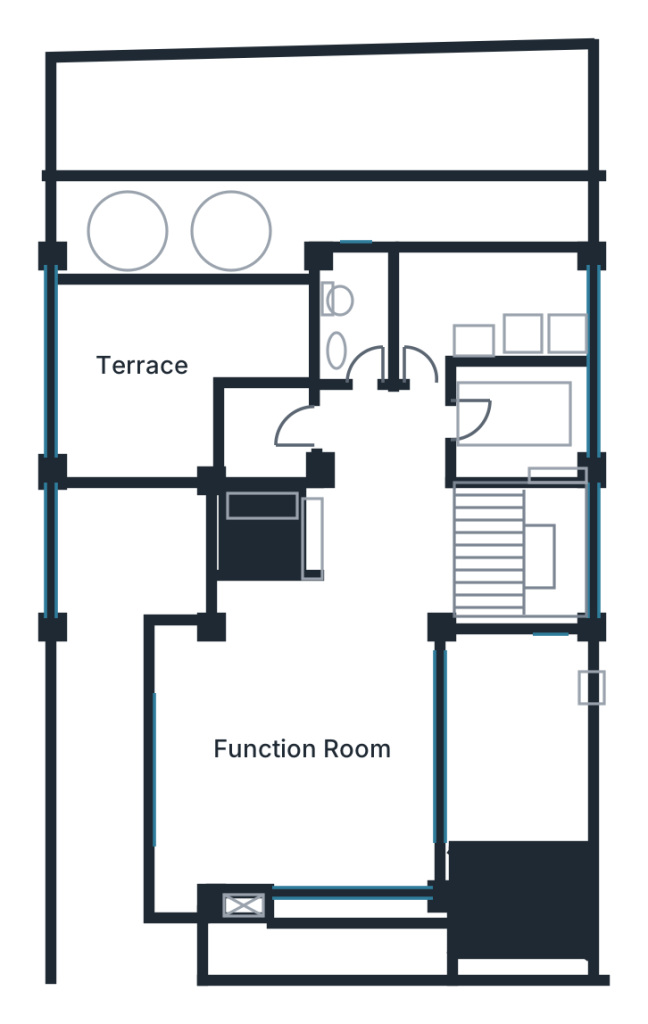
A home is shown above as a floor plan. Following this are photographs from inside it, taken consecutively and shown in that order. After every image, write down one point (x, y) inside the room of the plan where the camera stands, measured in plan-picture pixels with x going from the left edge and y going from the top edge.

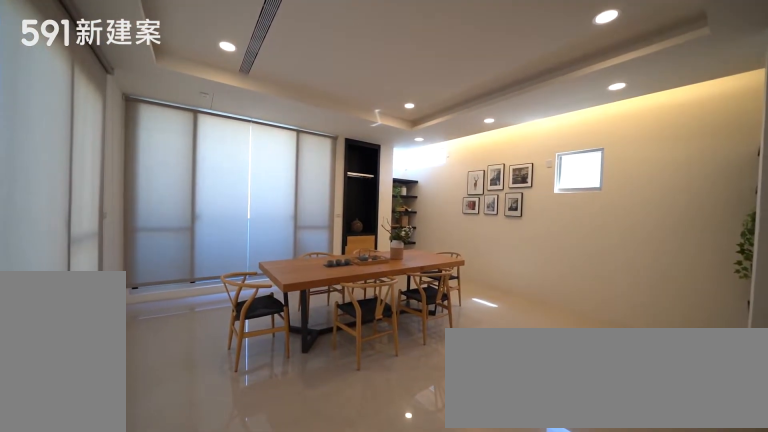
(296, 746)
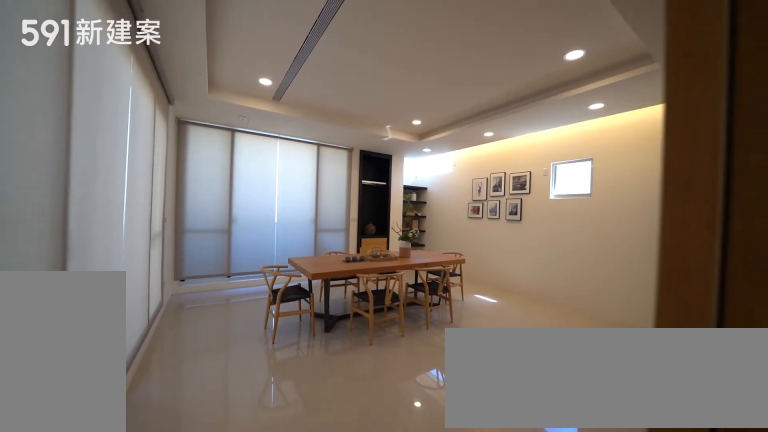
(296, 746)
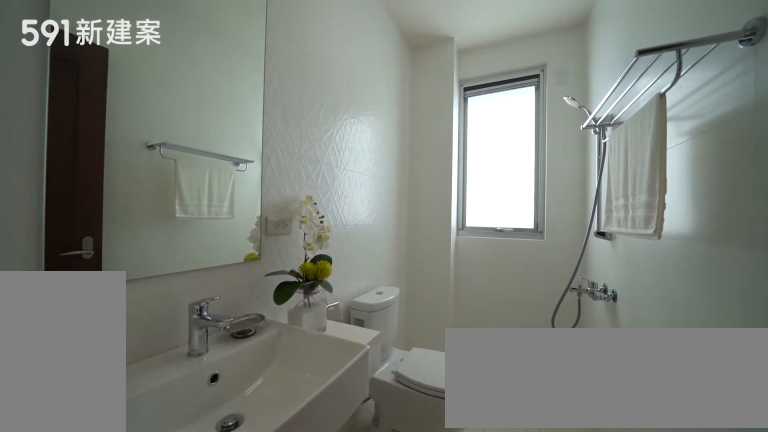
(358, 305)
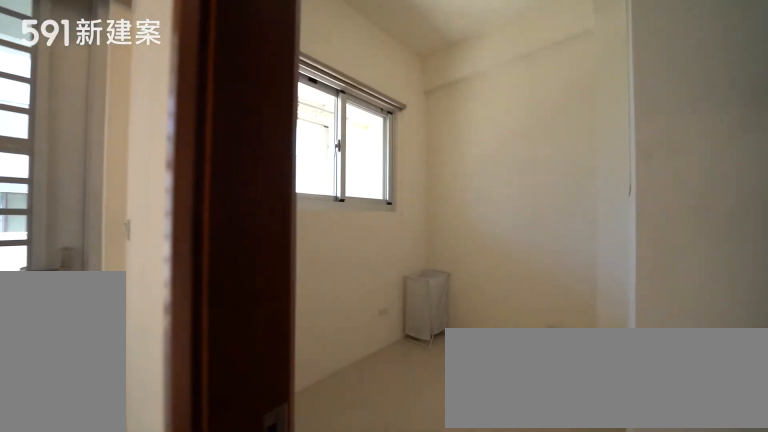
(530, 421)
